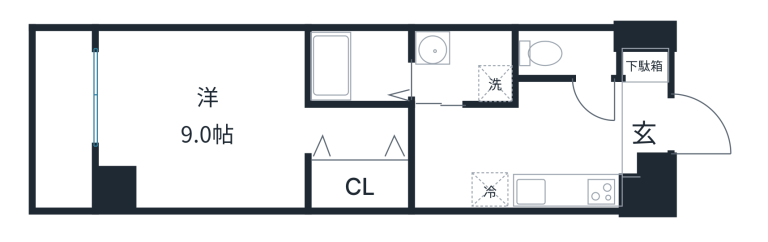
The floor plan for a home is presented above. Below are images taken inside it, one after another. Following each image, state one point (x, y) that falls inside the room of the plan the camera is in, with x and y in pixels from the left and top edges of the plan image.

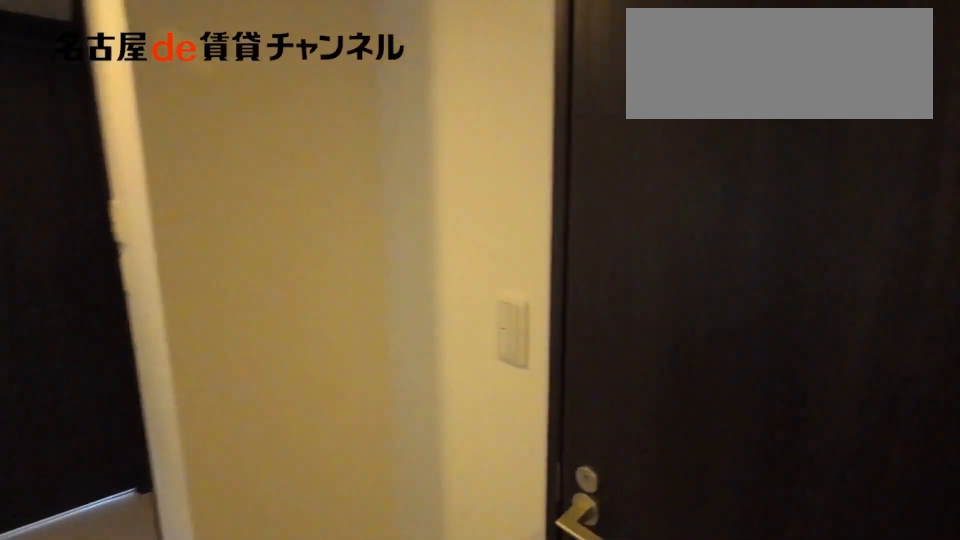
(644, 113)
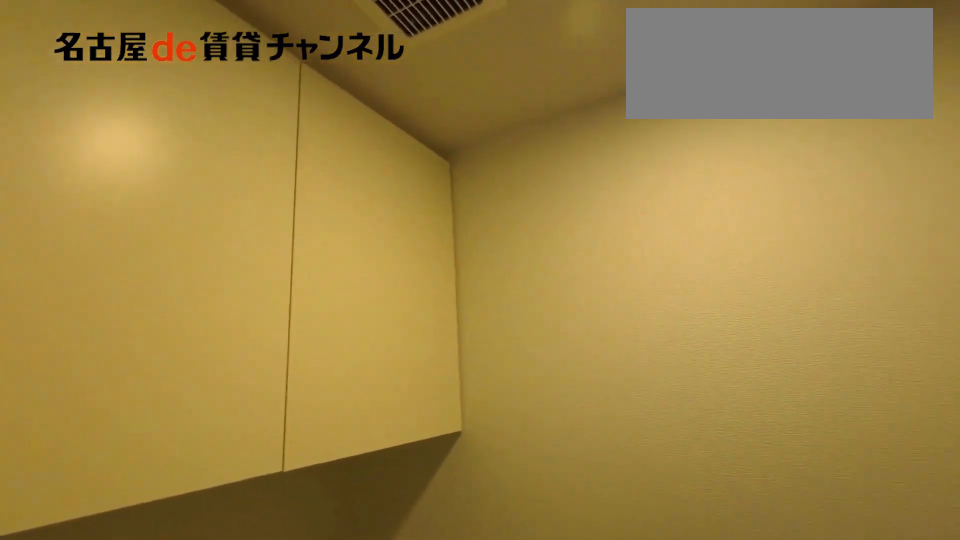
(567, 53)
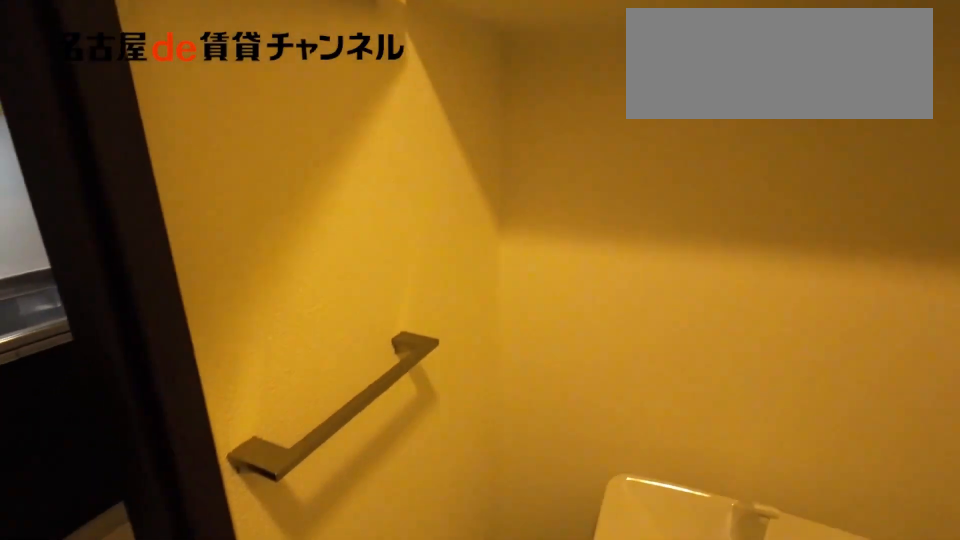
(567, 53)
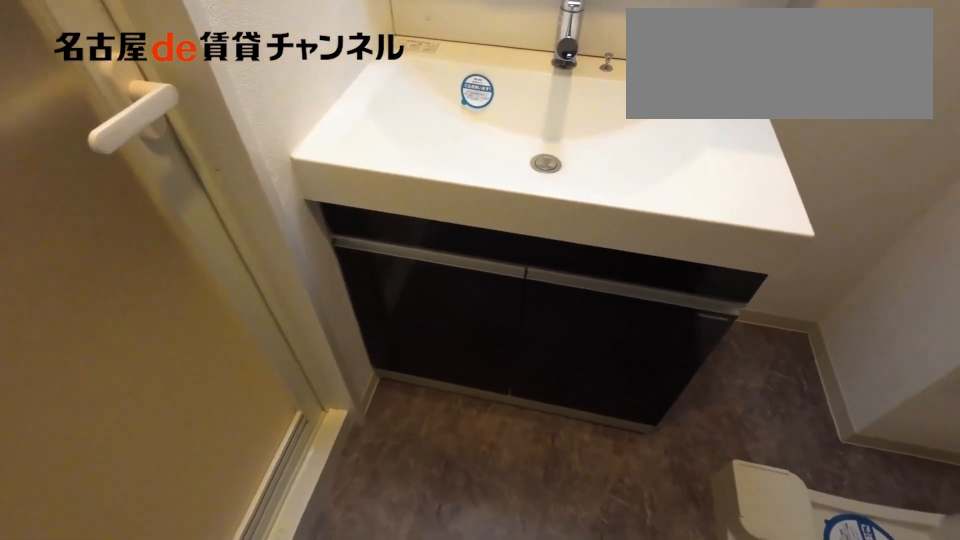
(465, 66)
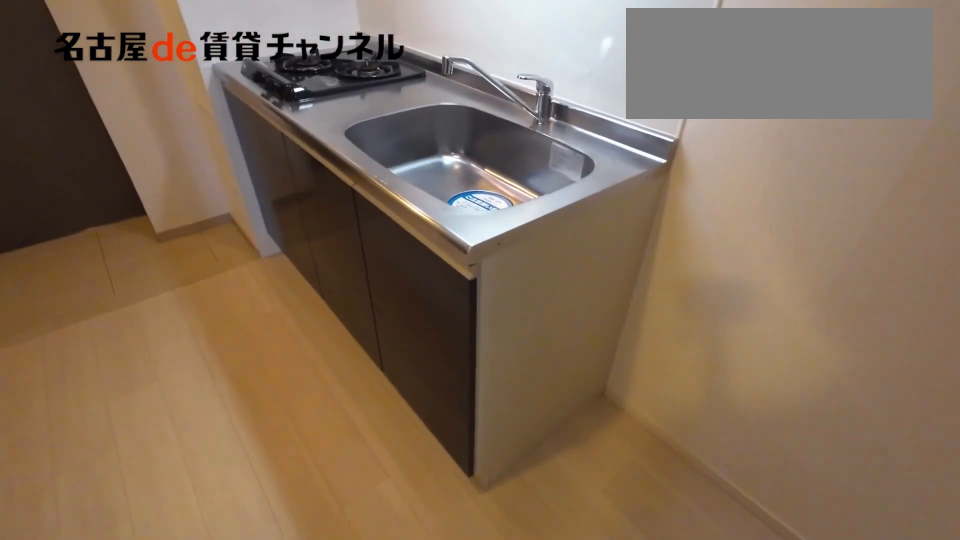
(548, 189)
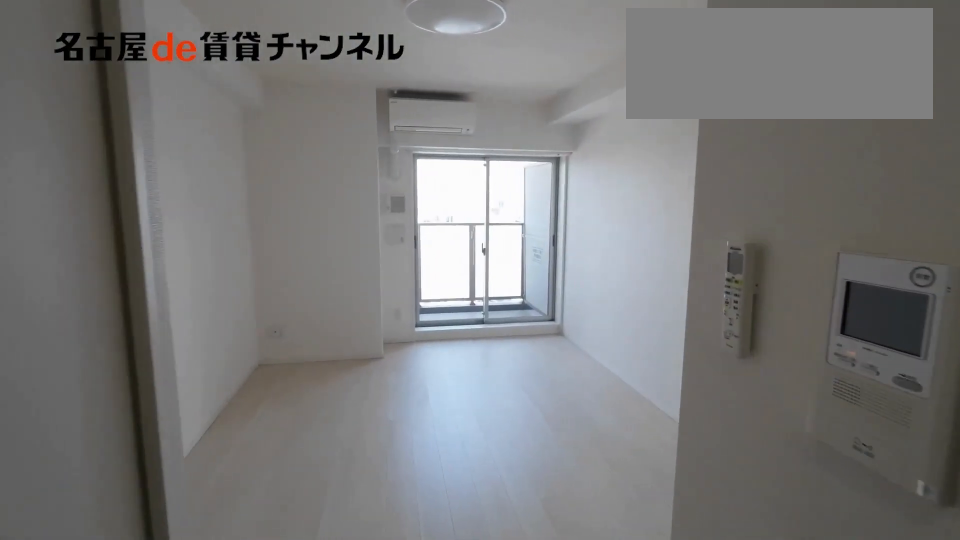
(198, 119)
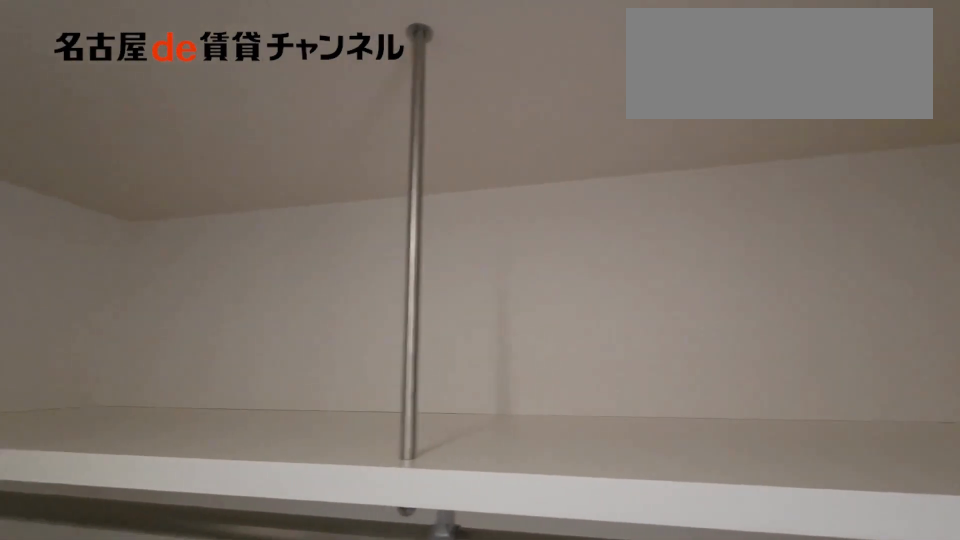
(361, 183)
